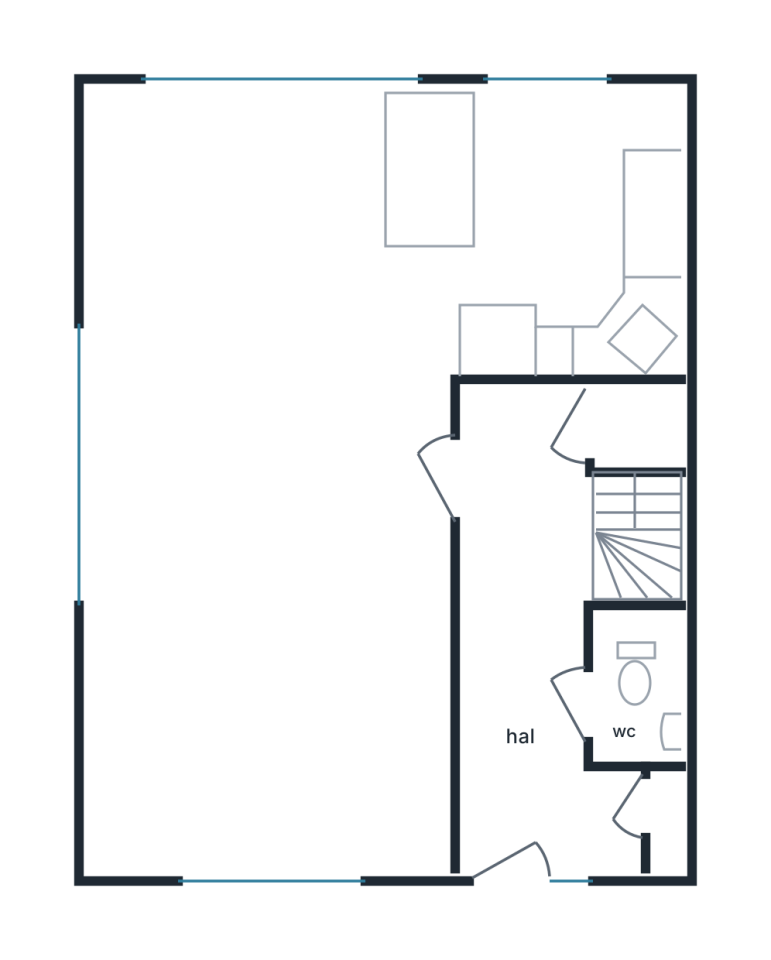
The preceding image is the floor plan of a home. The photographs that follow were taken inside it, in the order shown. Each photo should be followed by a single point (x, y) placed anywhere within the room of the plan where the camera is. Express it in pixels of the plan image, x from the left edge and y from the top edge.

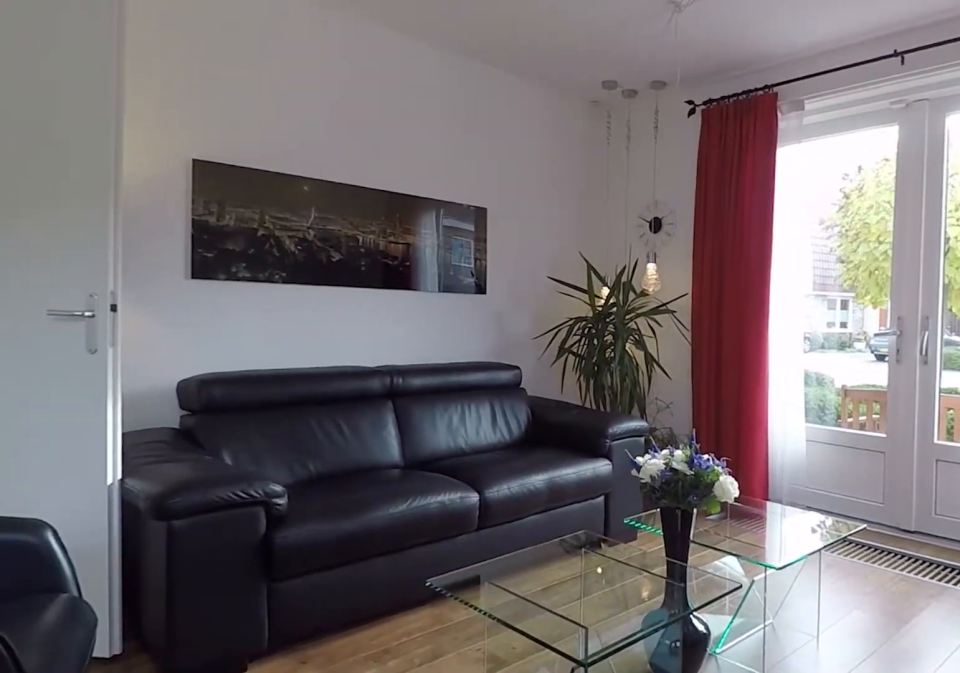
(269, 675)
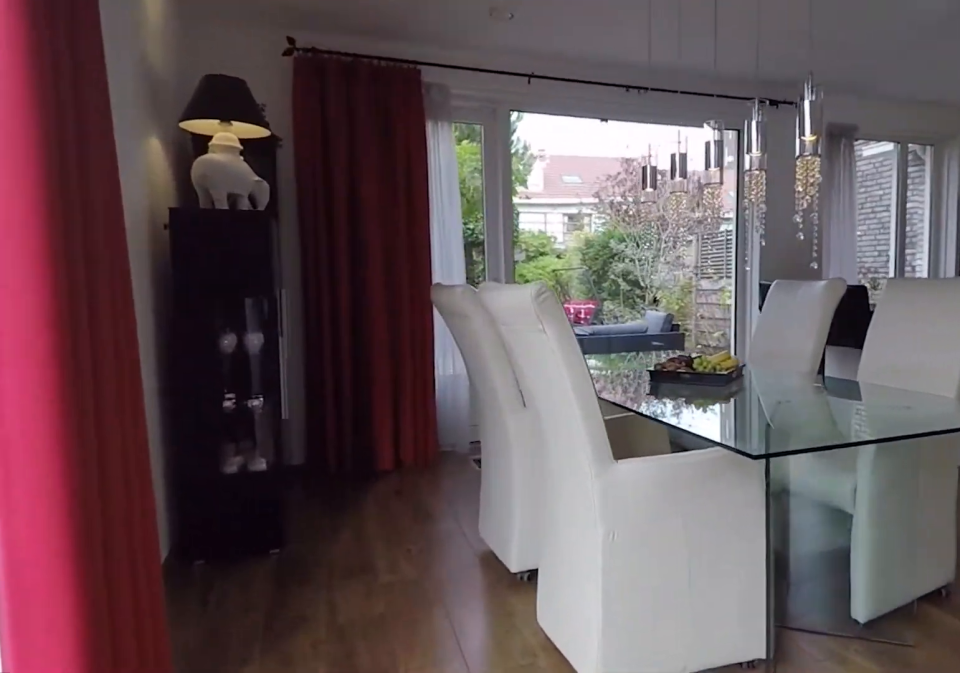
(269, 675)
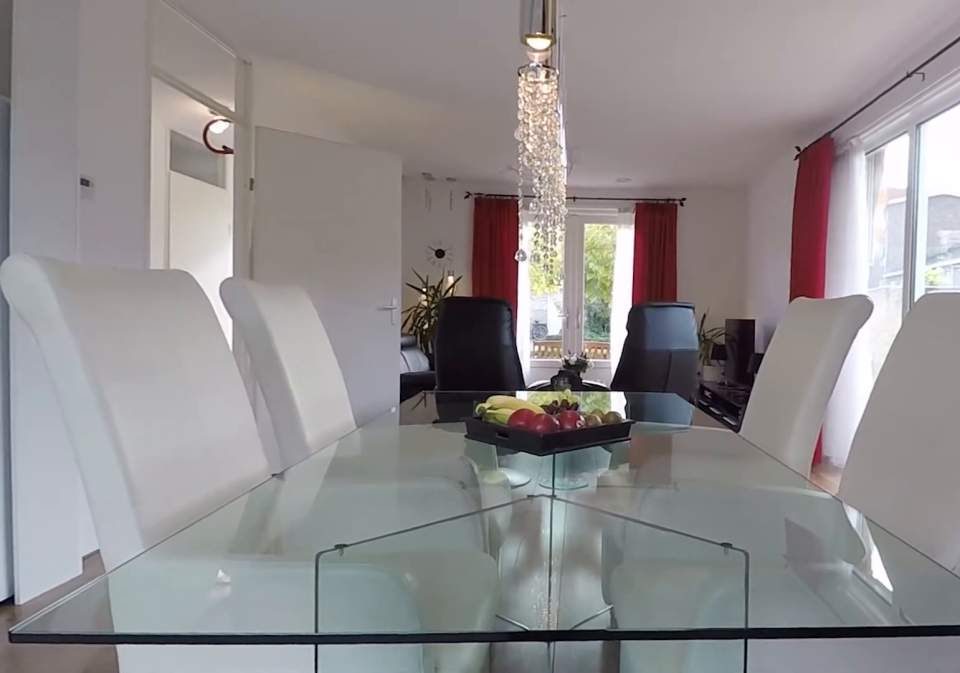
(339, 673)
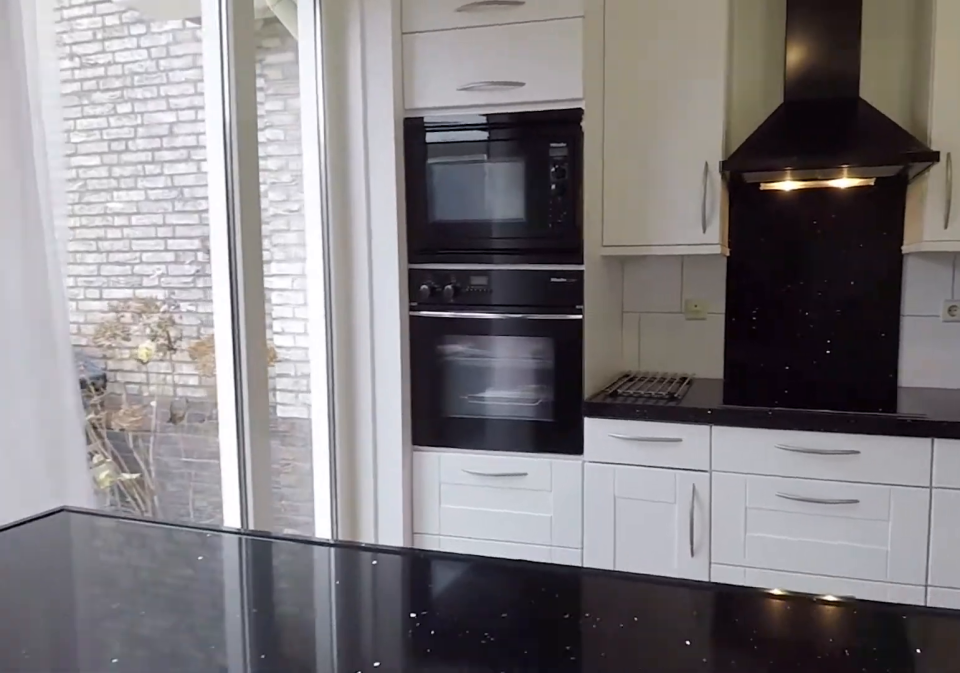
(596, 300)
